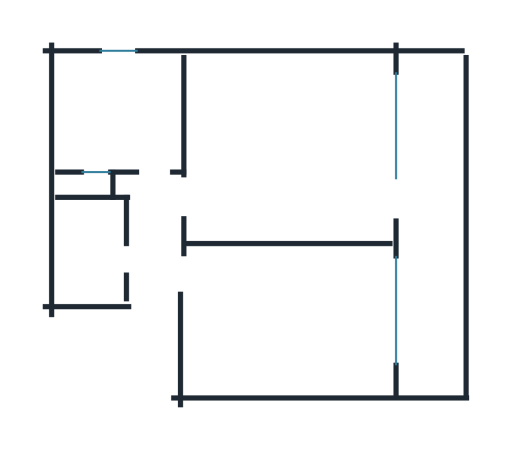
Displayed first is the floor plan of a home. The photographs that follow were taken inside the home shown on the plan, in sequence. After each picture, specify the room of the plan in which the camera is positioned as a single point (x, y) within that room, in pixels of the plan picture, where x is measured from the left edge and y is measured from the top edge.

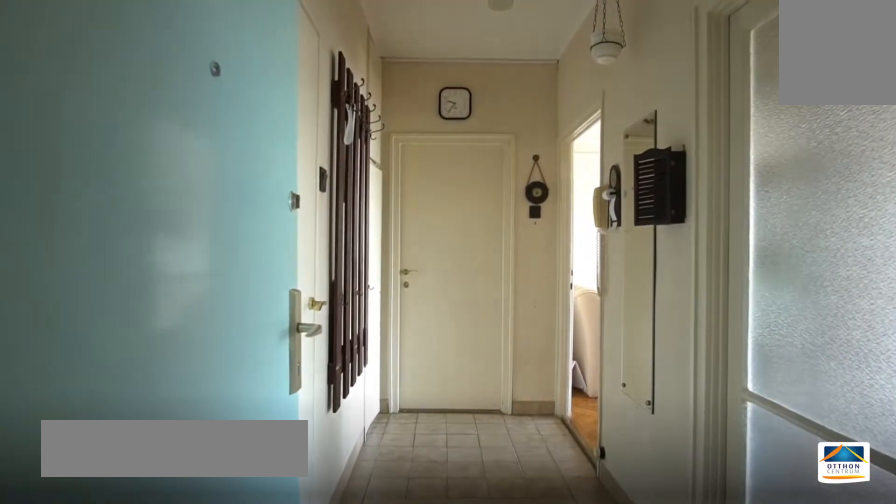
(155, 256)
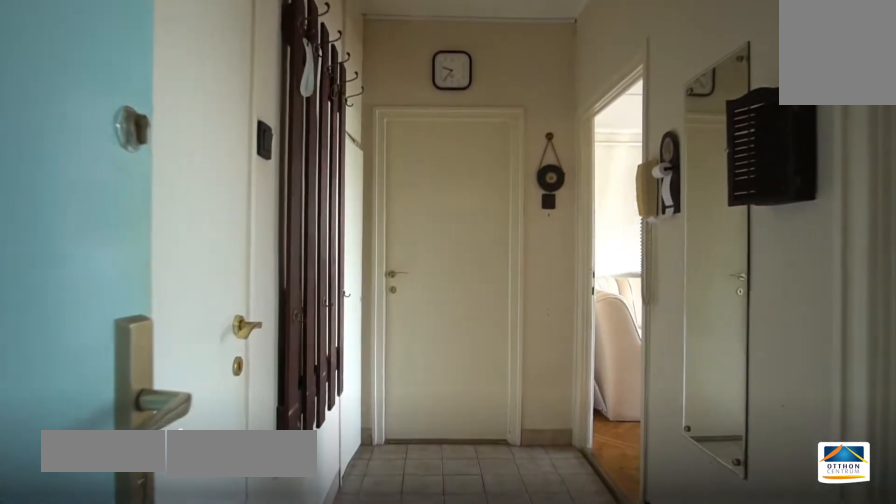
(155, 257)
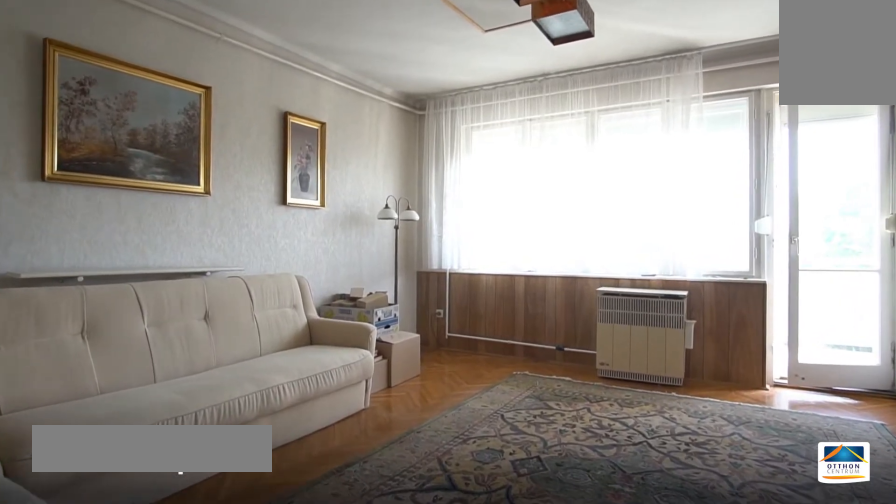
(292, 142)
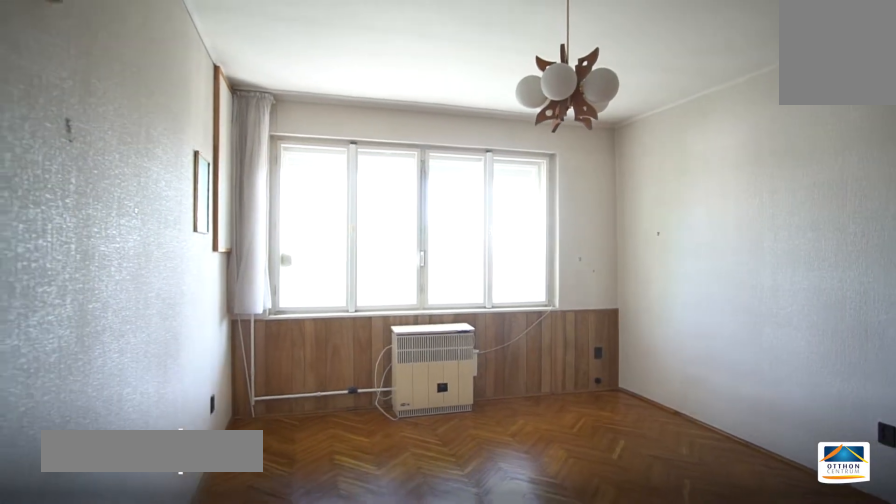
(291, 317)
